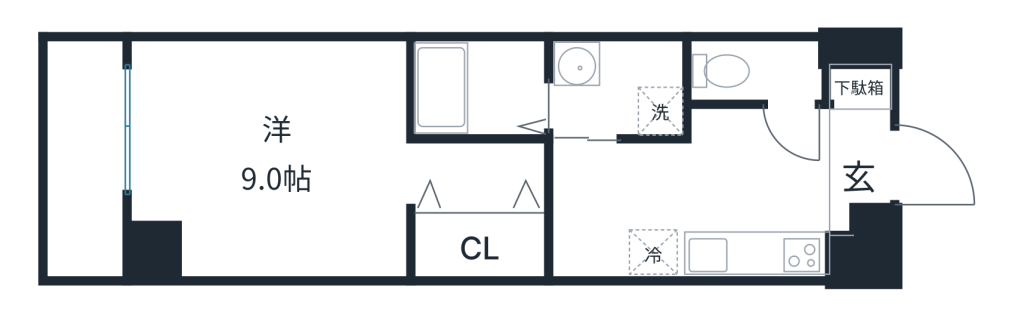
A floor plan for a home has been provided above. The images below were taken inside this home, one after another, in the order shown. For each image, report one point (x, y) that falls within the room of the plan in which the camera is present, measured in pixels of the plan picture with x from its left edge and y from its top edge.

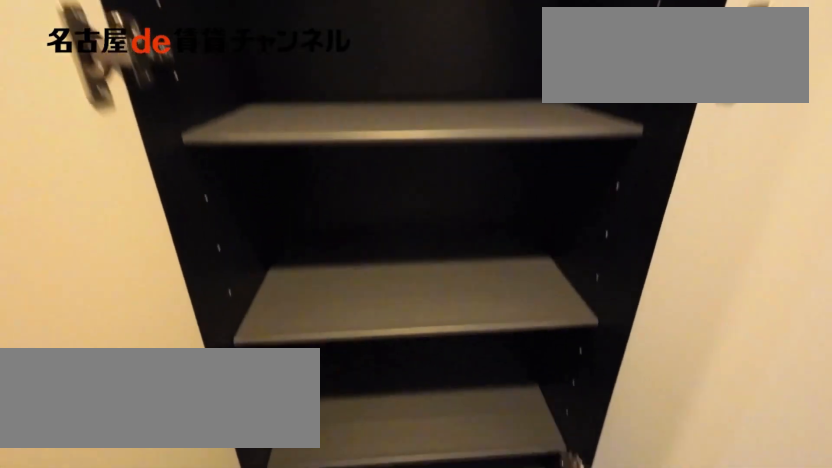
(859, 151)
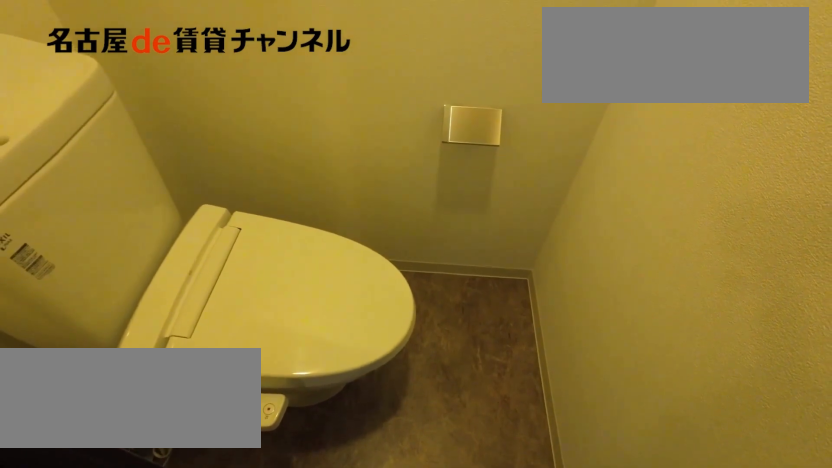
(757, 71)
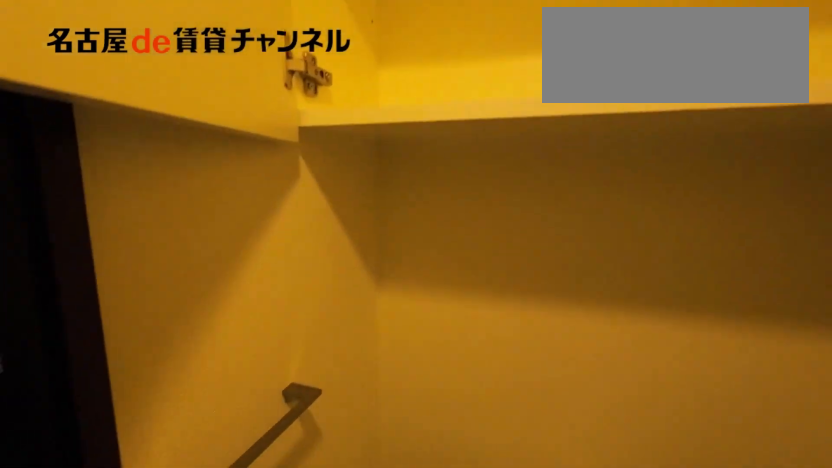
(757, 71)
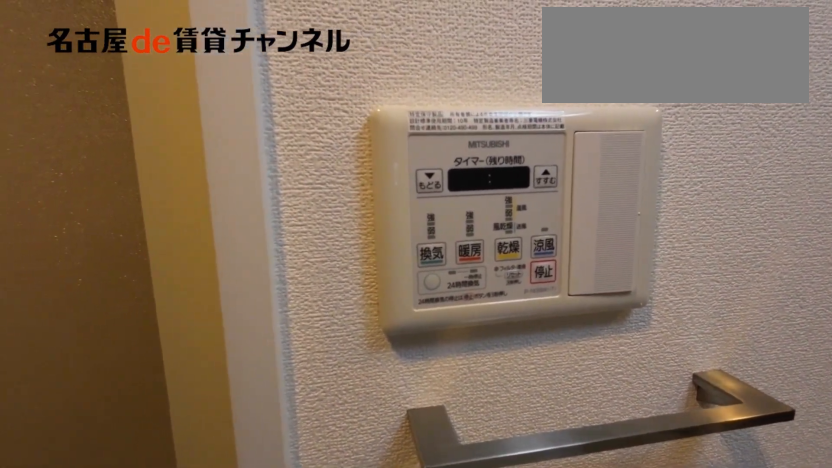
(620, 88)
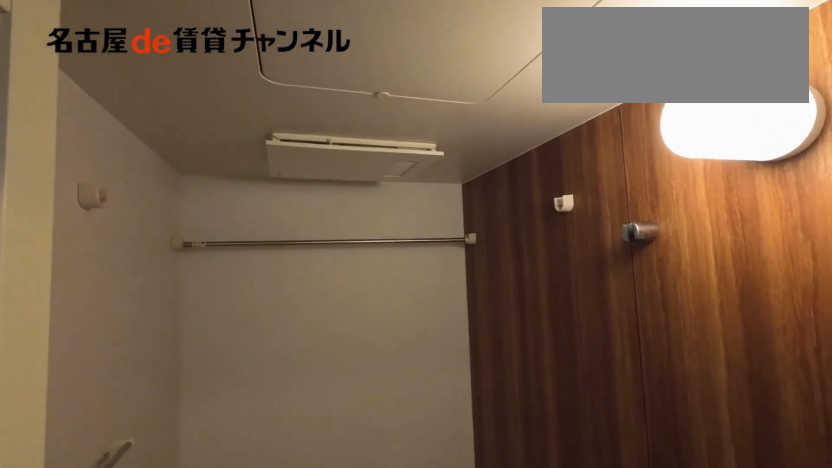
(479, 87)
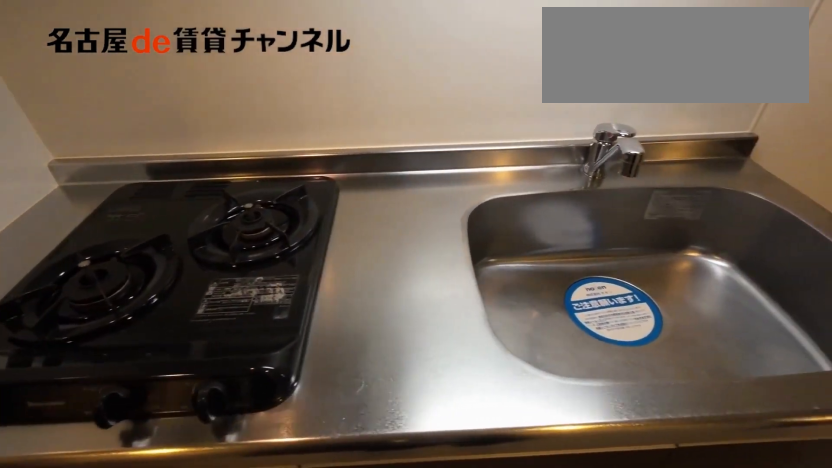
(731, 252)
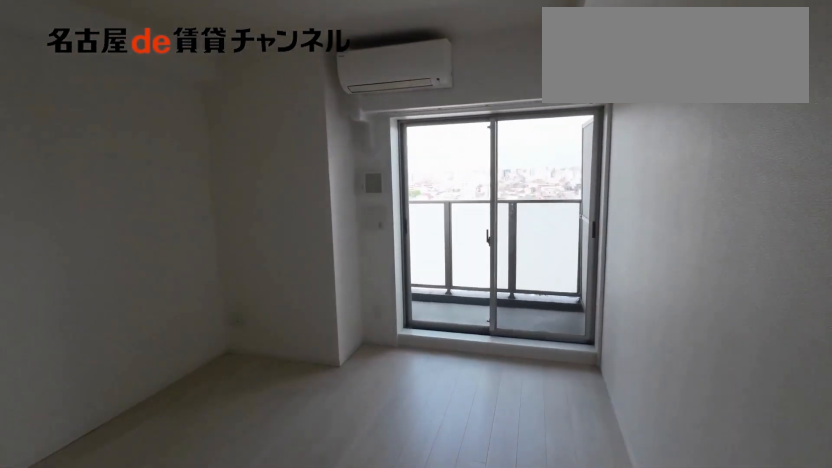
(264, 159)
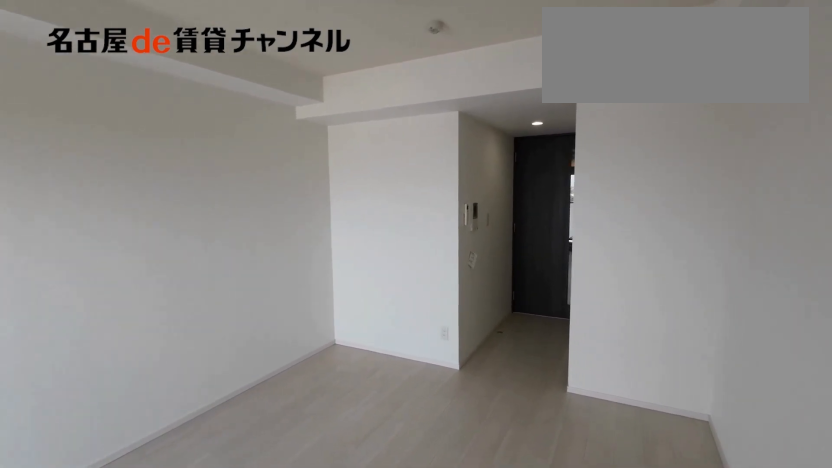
(264, 159)
